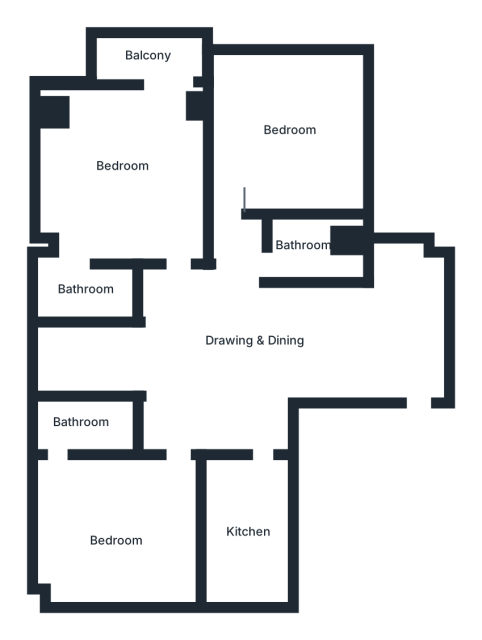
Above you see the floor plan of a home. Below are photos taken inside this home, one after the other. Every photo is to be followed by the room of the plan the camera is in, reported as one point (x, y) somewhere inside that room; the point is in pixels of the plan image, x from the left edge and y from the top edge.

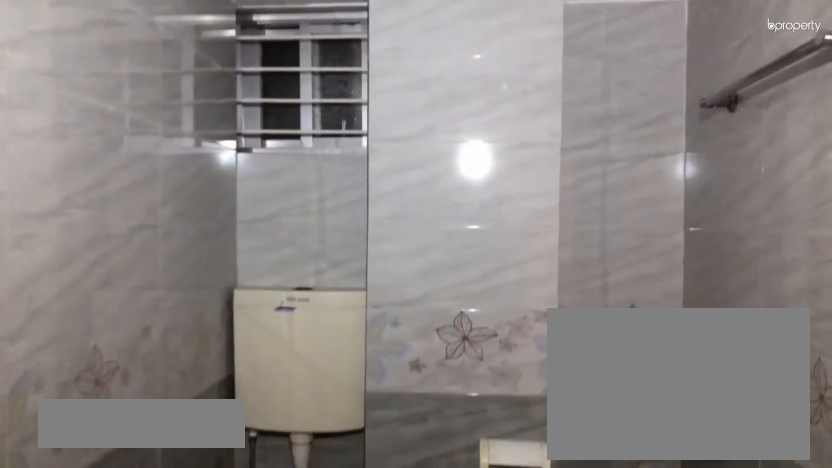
(316, 251)
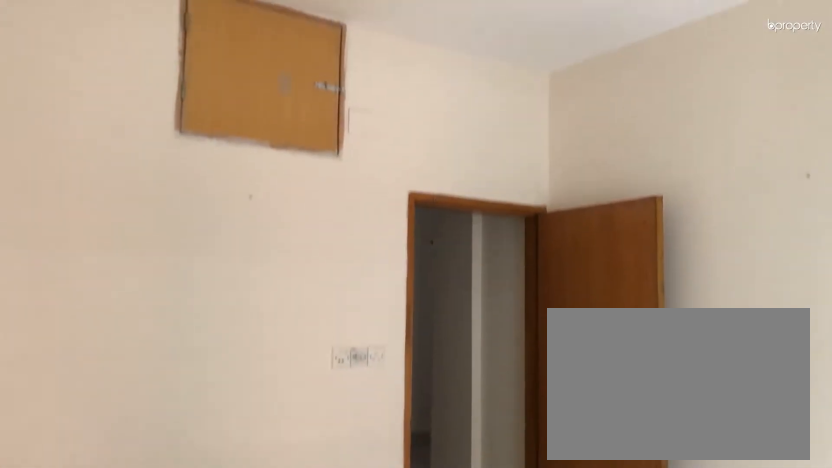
(270, 136)
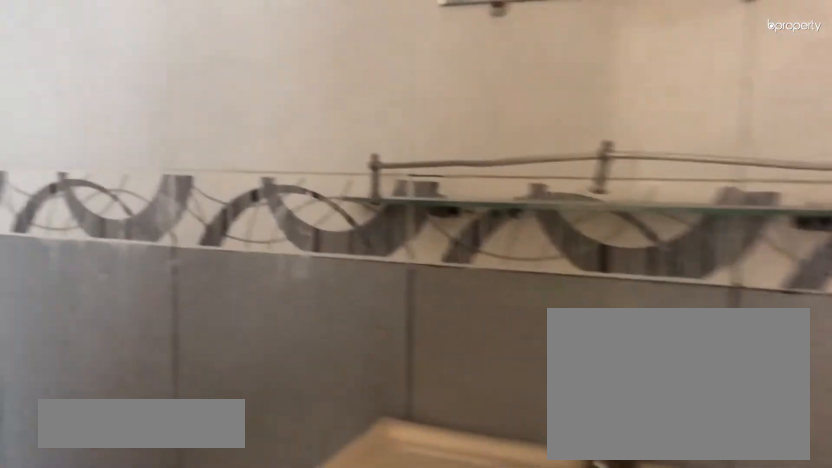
(73, 295)
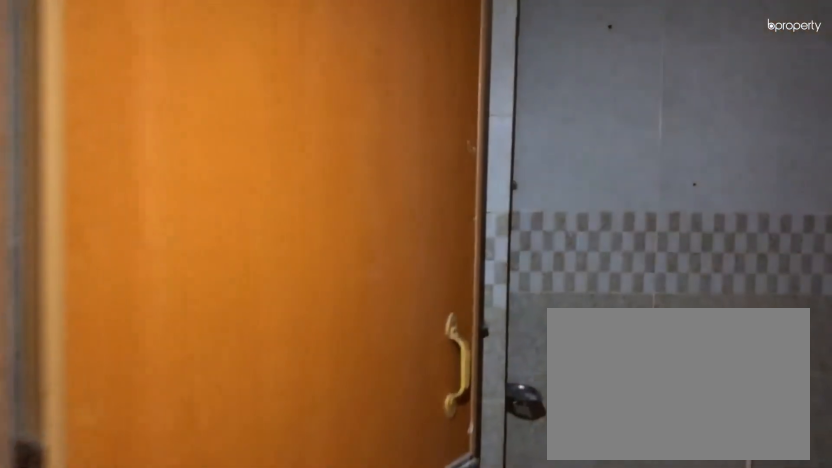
(78, 429)
